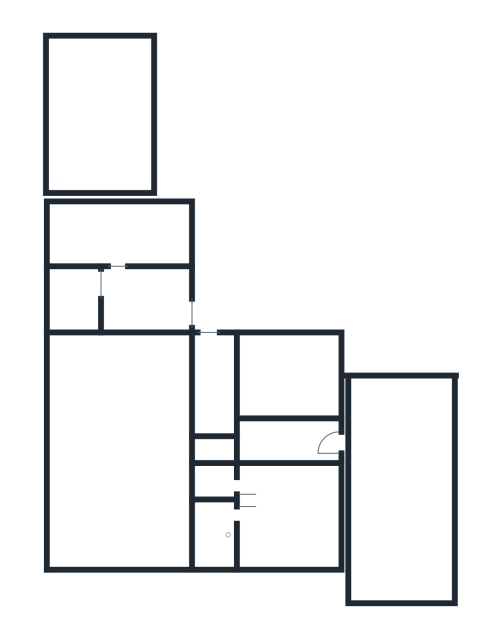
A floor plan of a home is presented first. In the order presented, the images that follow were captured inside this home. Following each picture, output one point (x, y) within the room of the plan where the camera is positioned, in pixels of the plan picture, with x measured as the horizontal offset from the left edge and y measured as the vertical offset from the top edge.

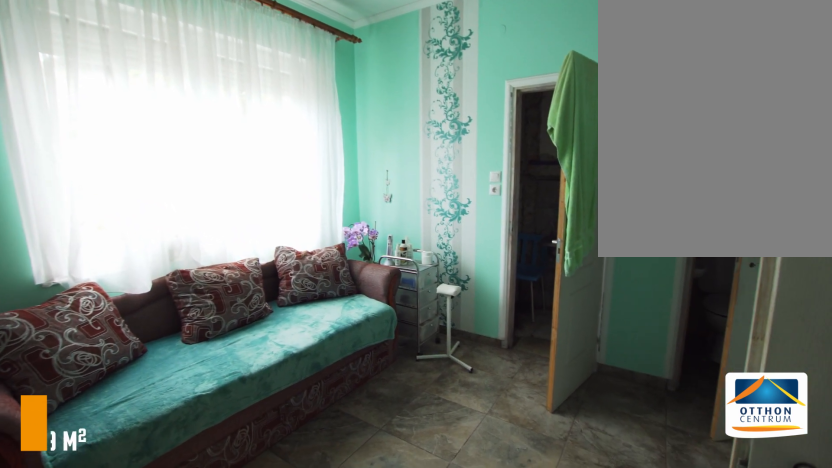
(285, 520)
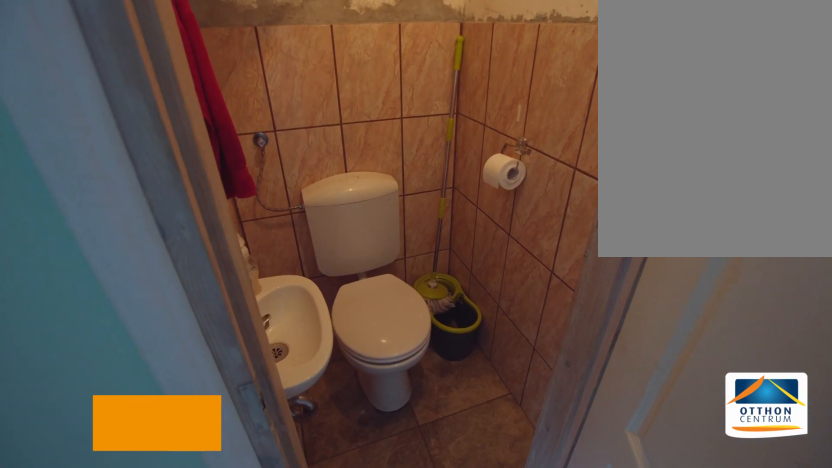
(212, 481)
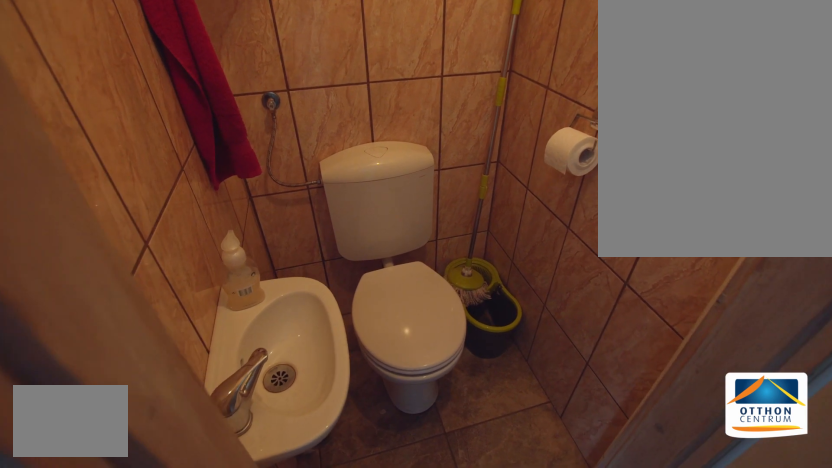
(212, 481)
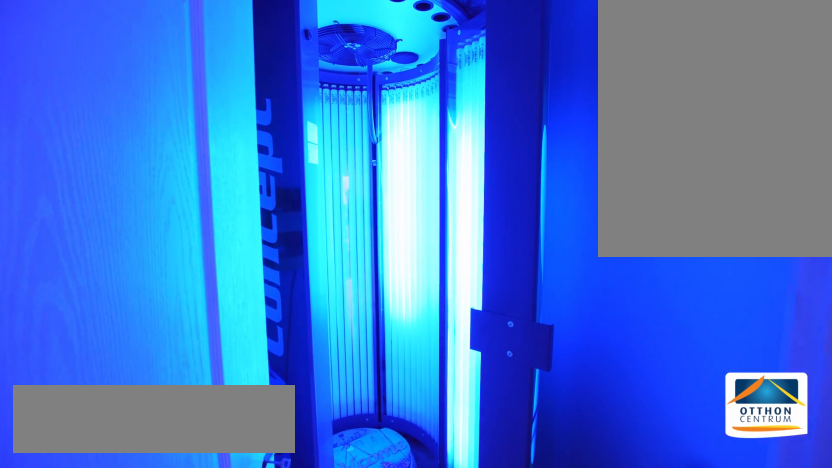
(212, 448)
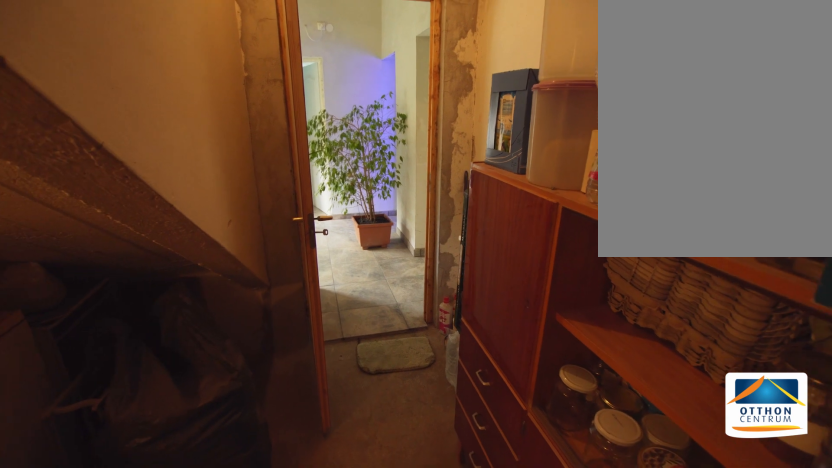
(212, 383)
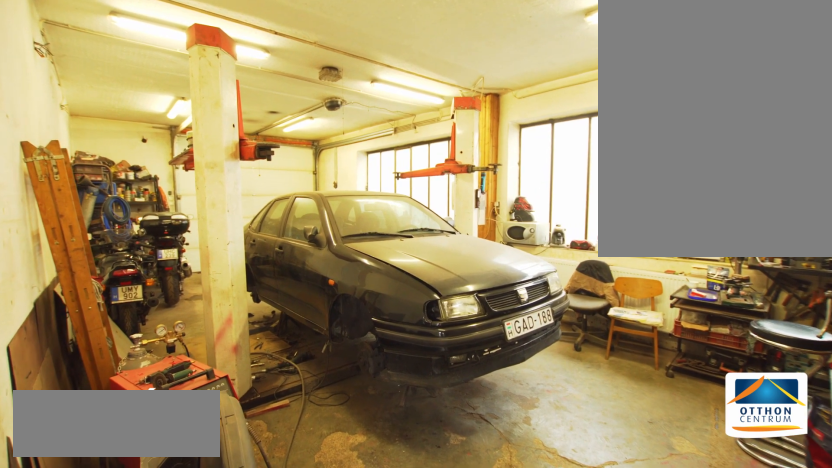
(121, 454)
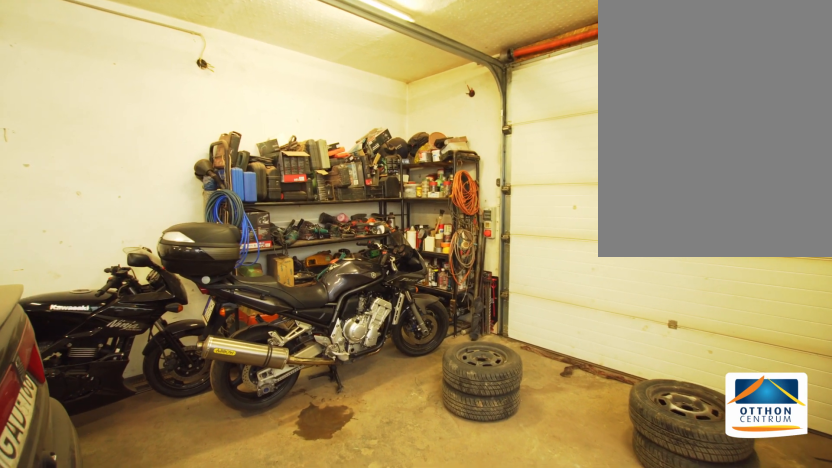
(121, 454)
